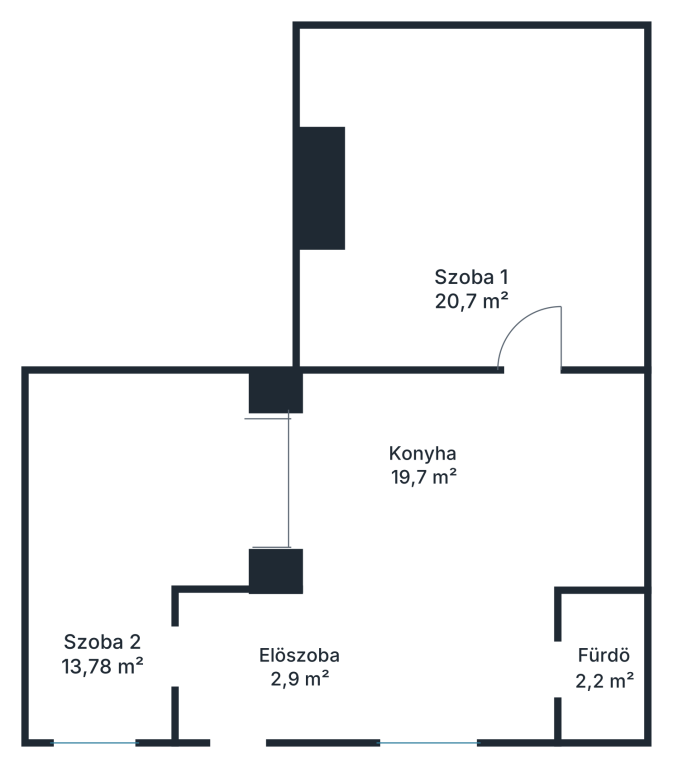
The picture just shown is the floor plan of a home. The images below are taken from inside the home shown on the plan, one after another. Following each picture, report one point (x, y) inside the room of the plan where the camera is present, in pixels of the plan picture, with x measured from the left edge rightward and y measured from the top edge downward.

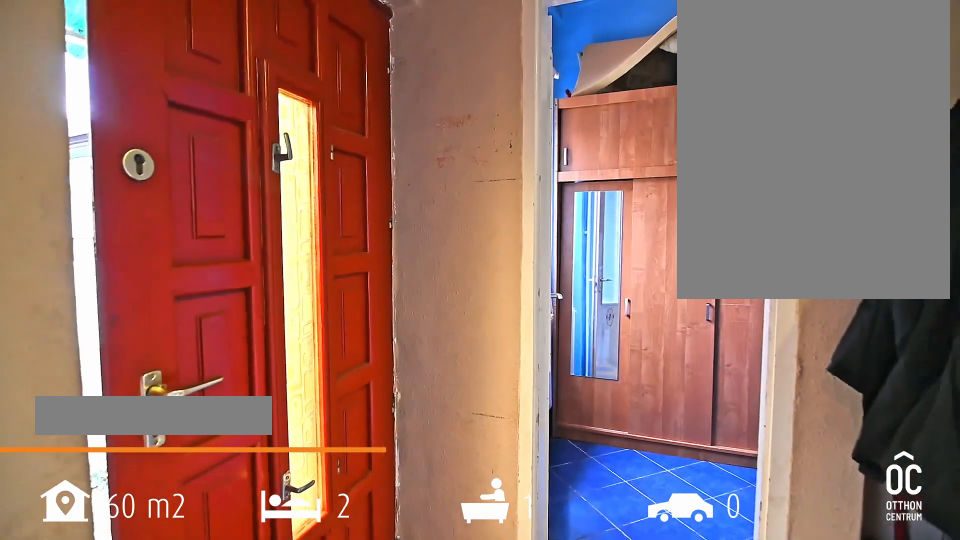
(360, 664)
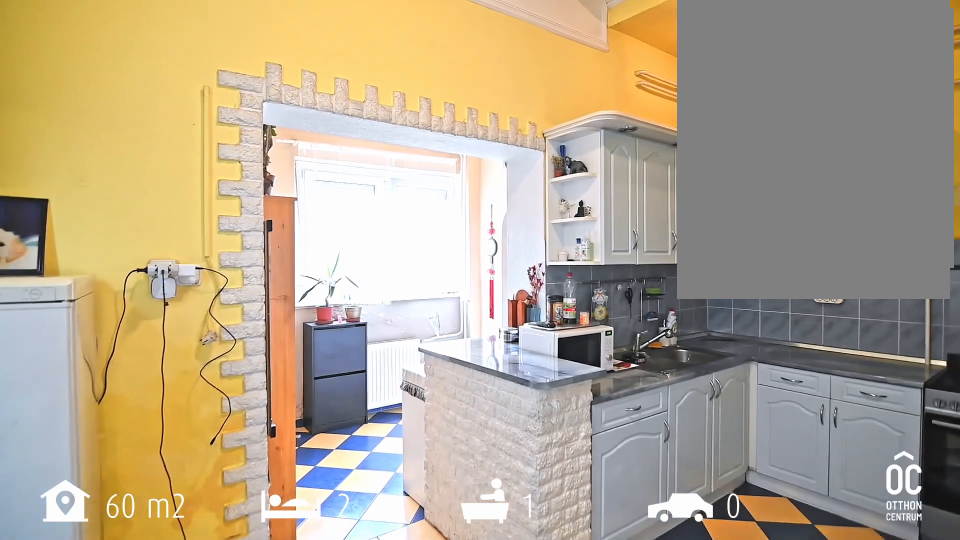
(457, 479)
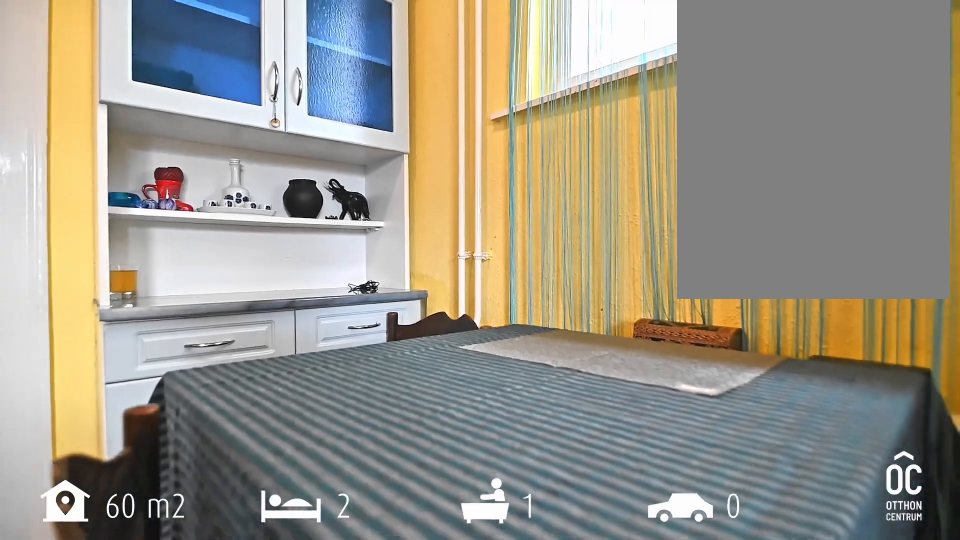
(457, 479)
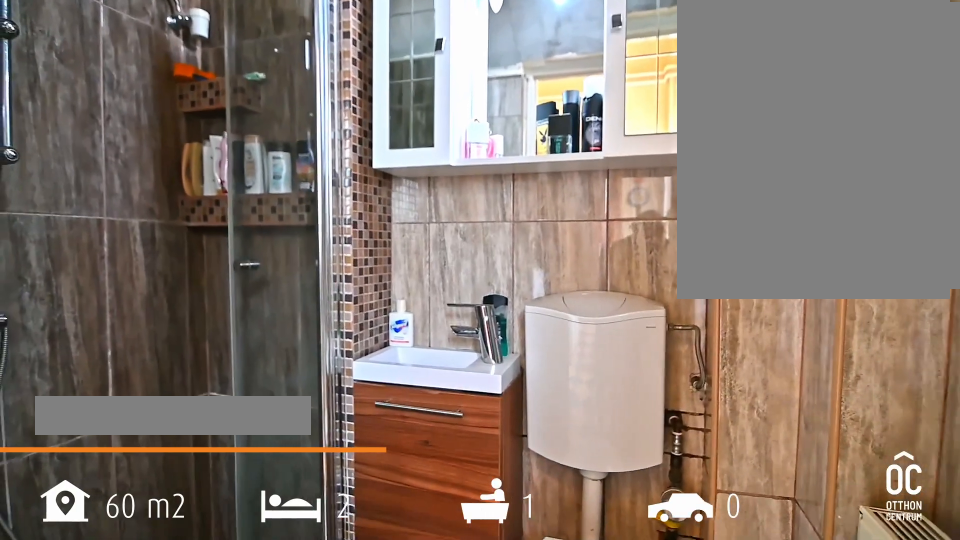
(602, 666)
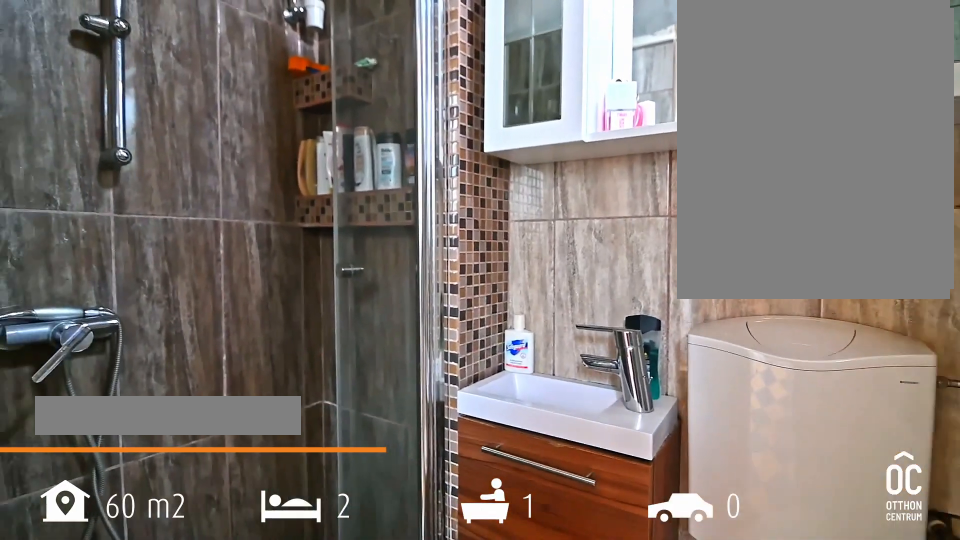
(602, 666)
